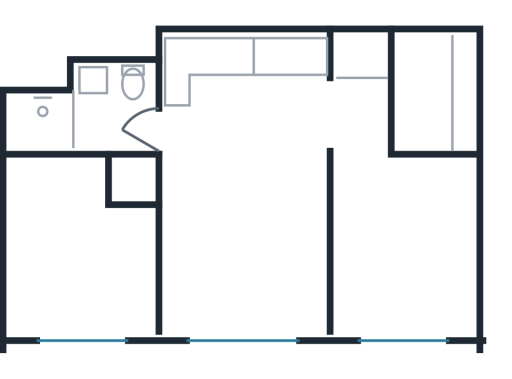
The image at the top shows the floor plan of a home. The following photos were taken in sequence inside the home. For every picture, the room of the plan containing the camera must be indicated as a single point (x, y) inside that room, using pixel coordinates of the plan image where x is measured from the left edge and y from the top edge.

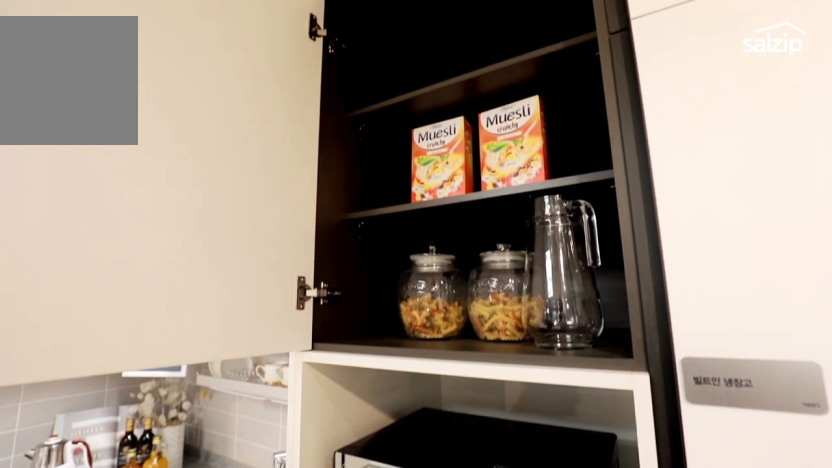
(256, 101)
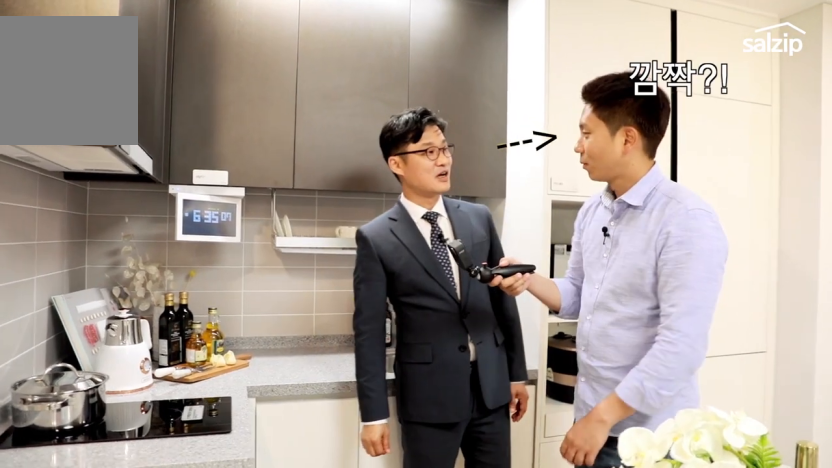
(256, 101)
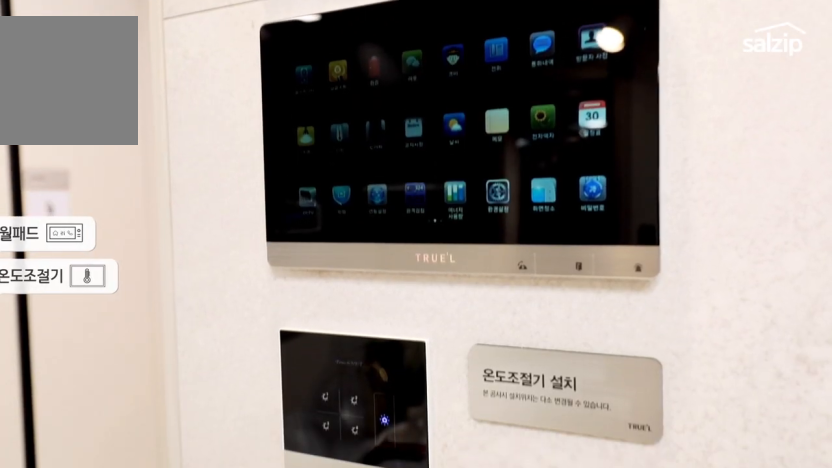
(246, 247)
